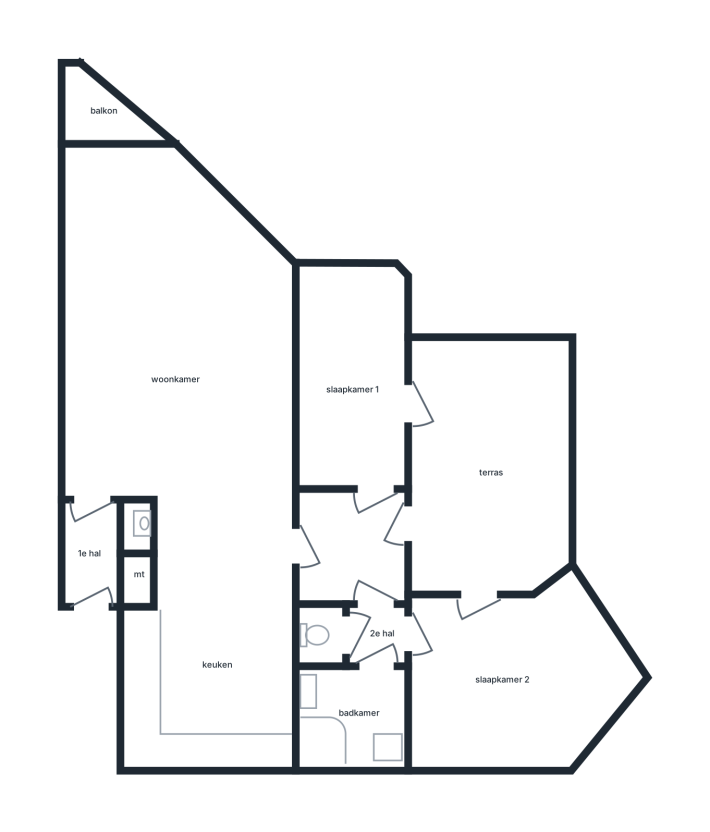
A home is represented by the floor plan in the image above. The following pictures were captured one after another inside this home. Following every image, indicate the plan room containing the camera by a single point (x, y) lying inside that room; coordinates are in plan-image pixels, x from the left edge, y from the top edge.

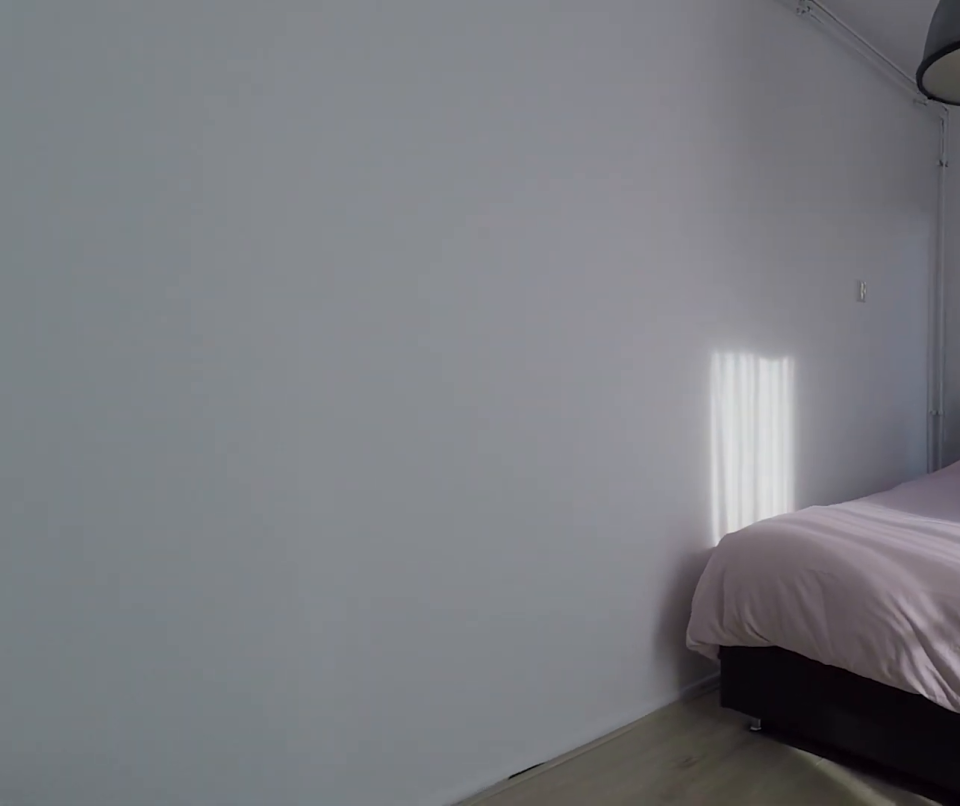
(350, 379)
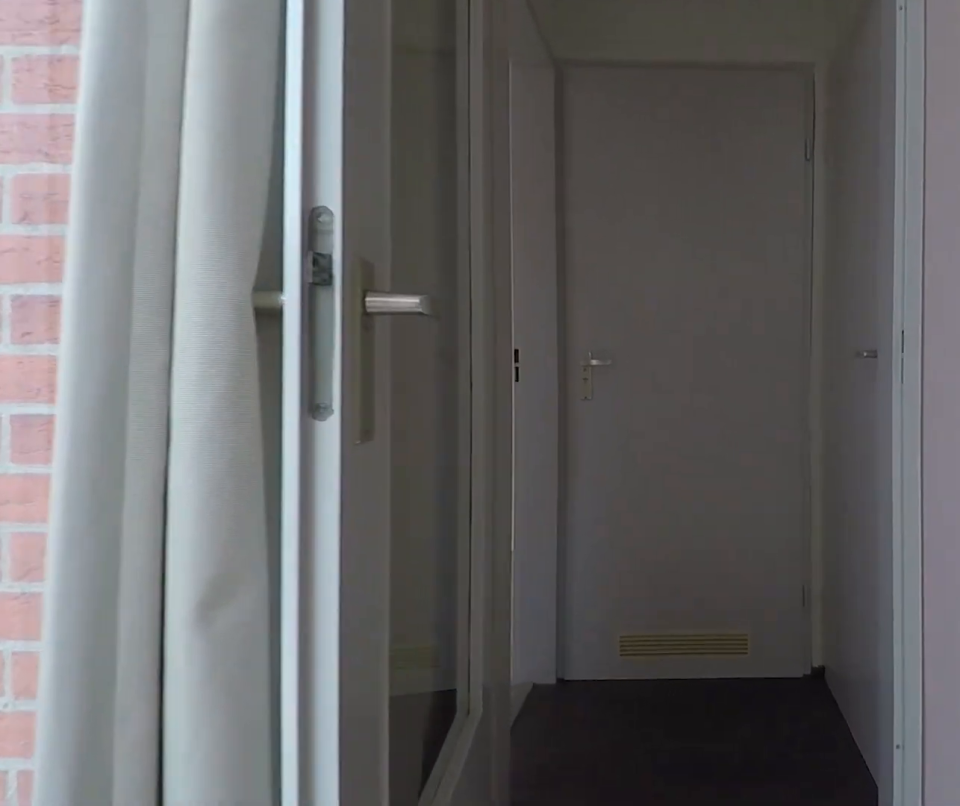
(357, 566)
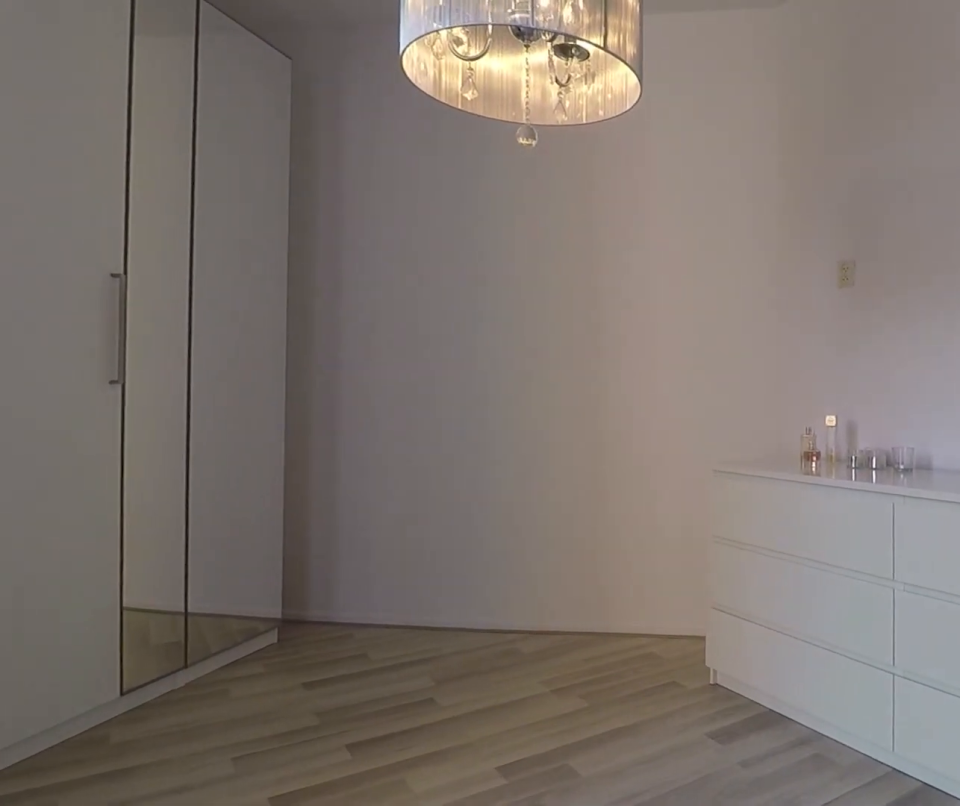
(513, 679)
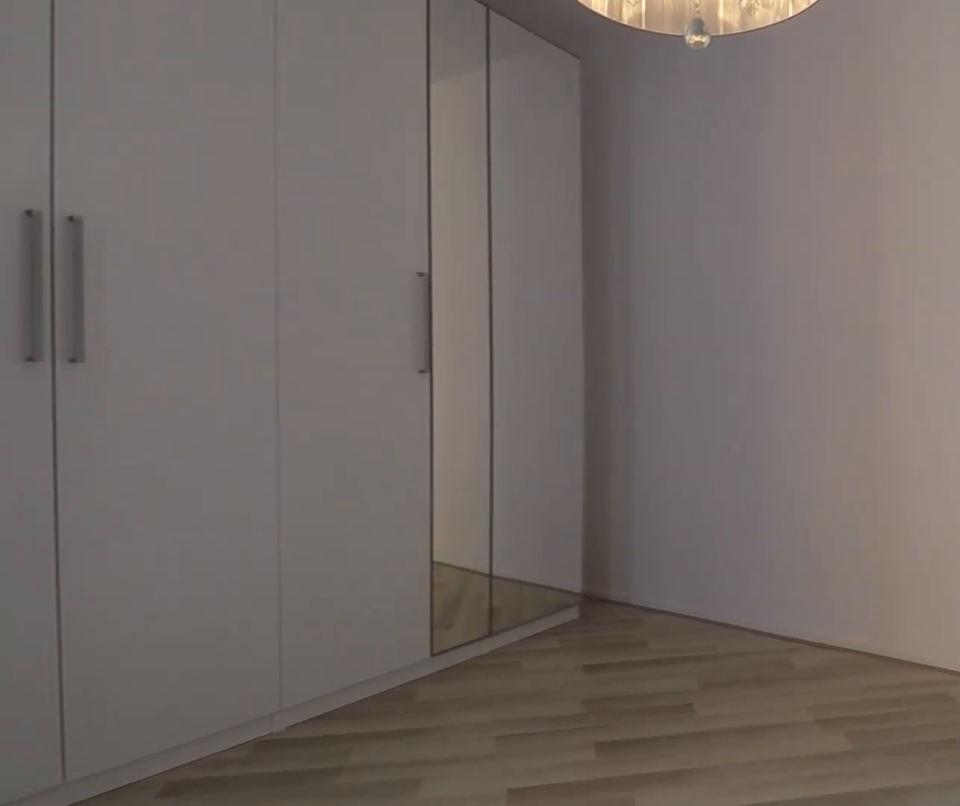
(513, 679)
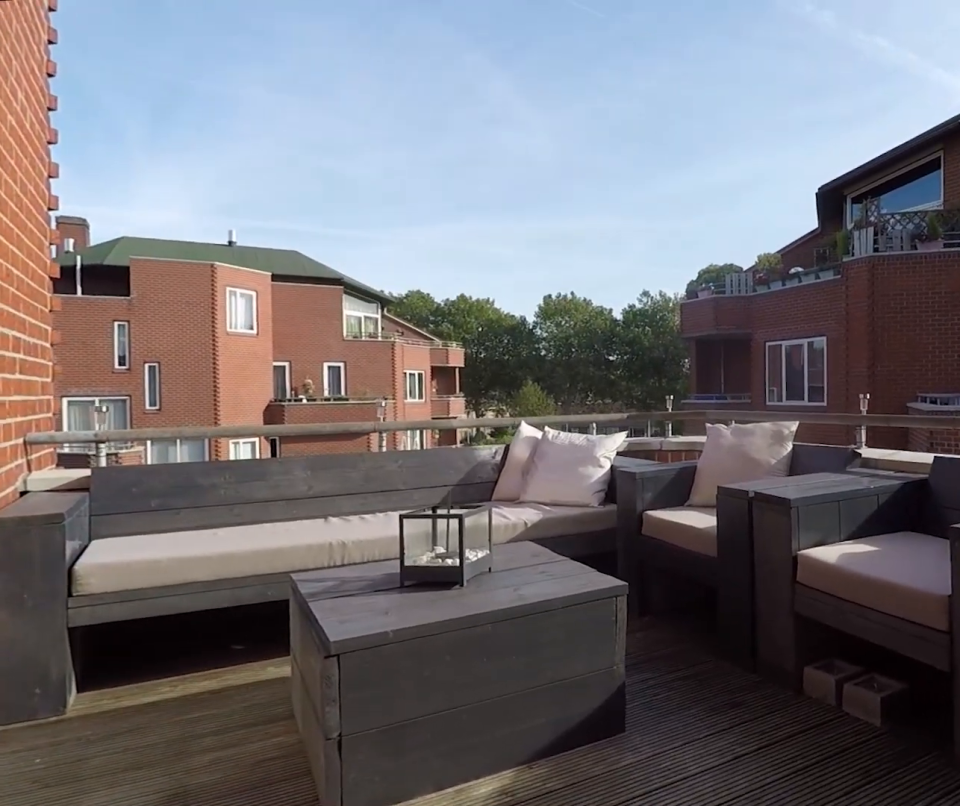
(490, 462)
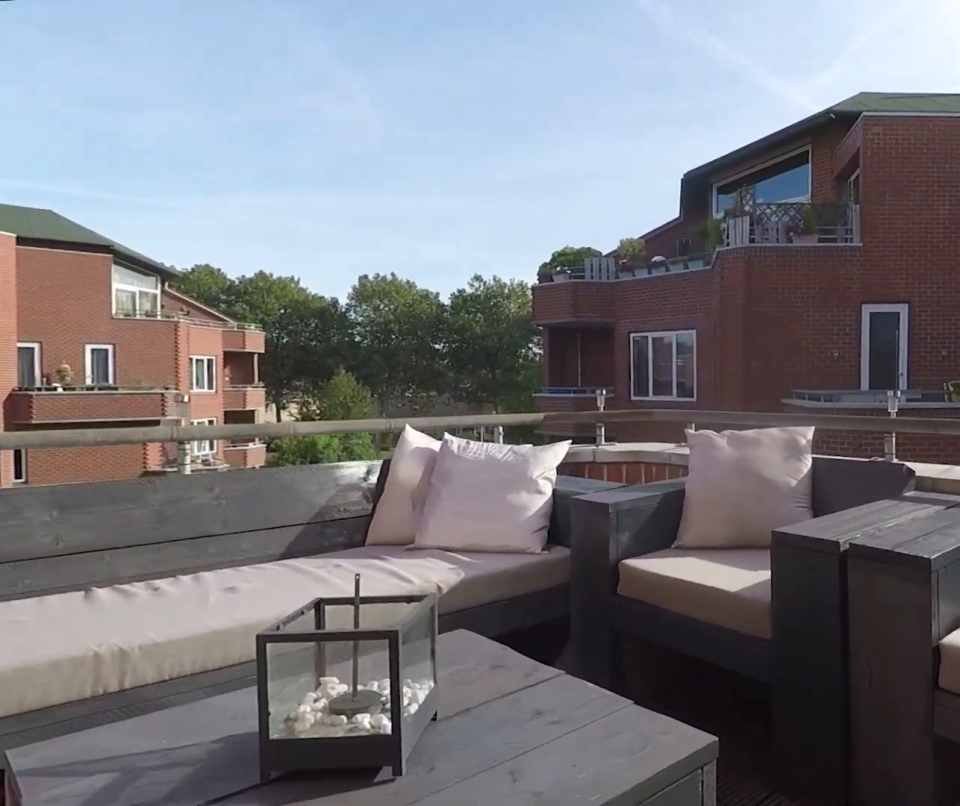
(490, 462)
